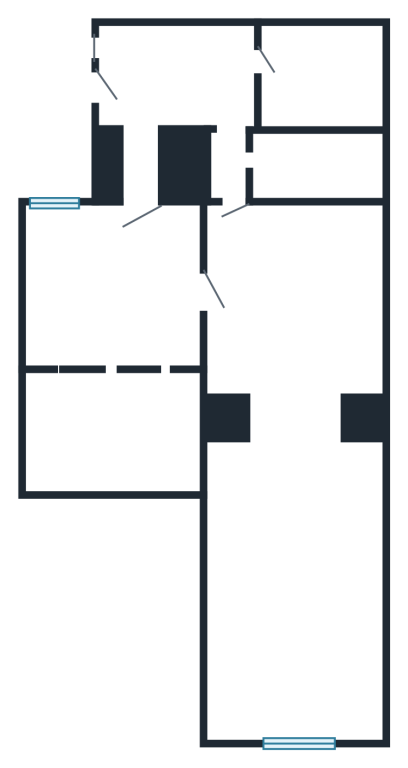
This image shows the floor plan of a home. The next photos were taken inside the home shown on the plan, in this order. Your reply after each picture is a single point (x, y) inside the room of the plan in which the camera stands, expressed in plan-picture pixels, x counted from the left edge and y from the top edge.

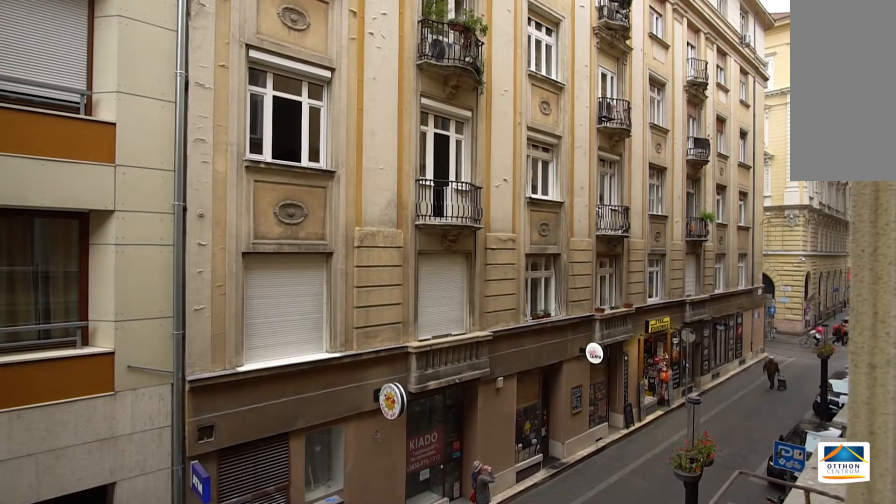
(299, 655)
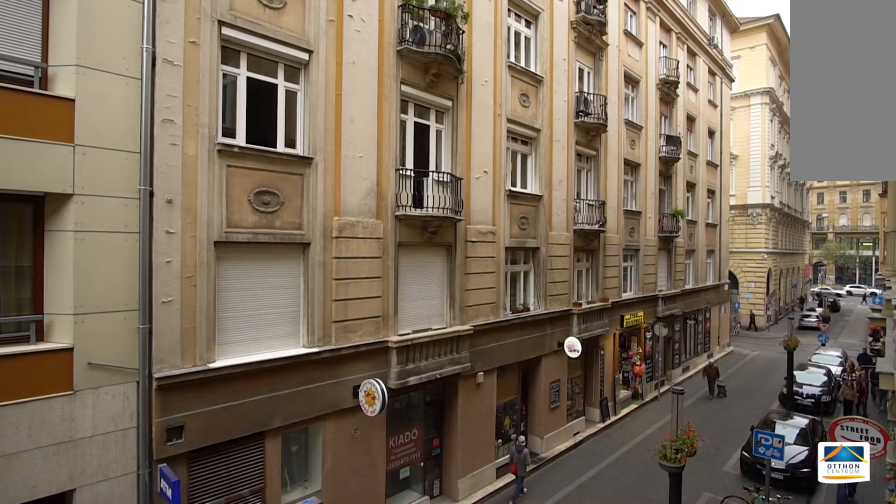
(298, 655)
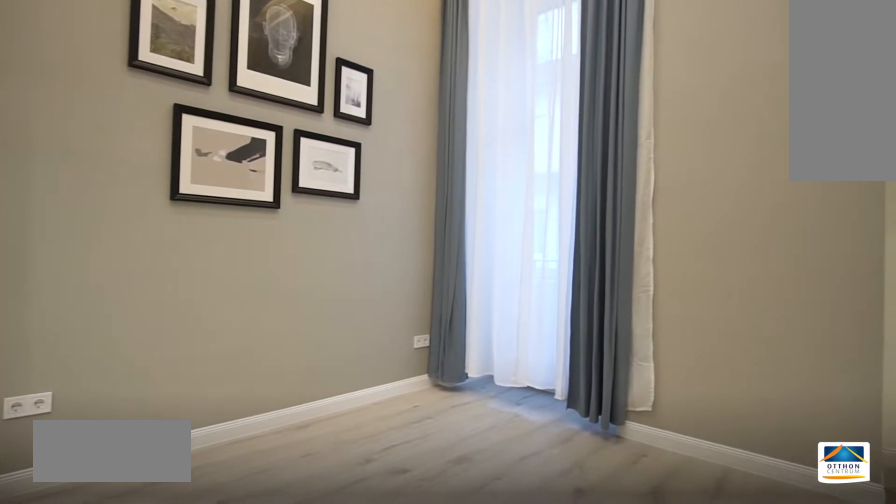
(120, 314)
